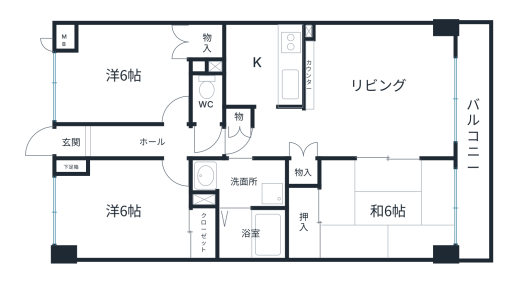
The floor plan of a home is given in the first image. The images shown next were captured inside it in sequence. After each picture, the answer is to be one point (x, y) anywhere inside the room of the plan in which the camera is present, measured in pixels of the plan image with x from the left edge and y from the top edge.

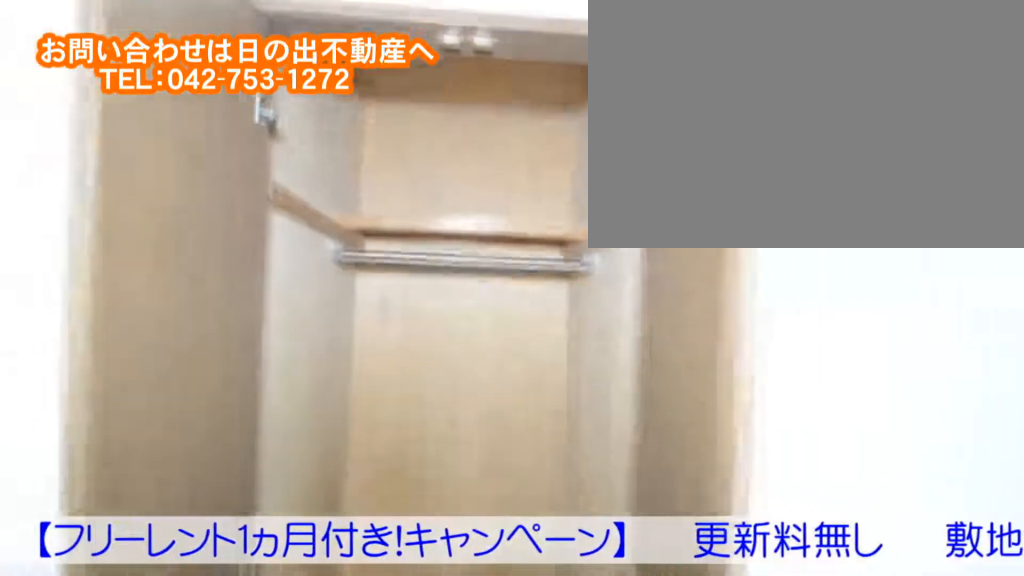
(88, 72)
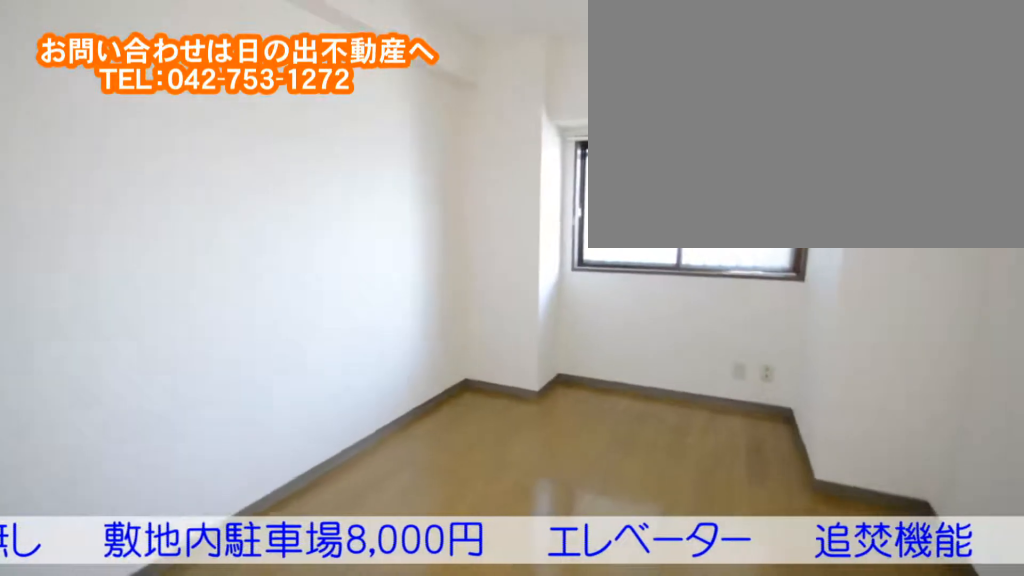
(94, 223)
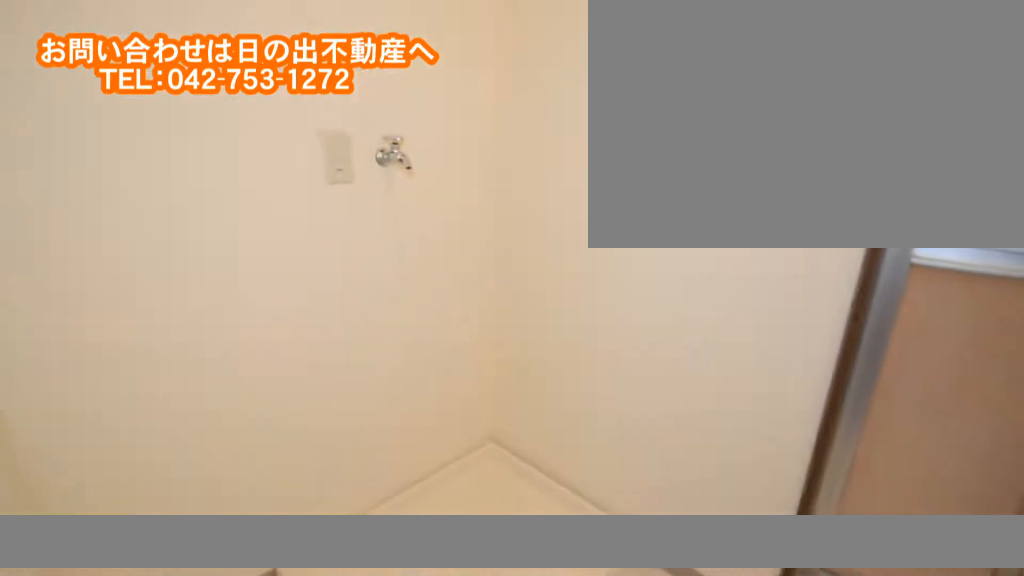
(258, 179)
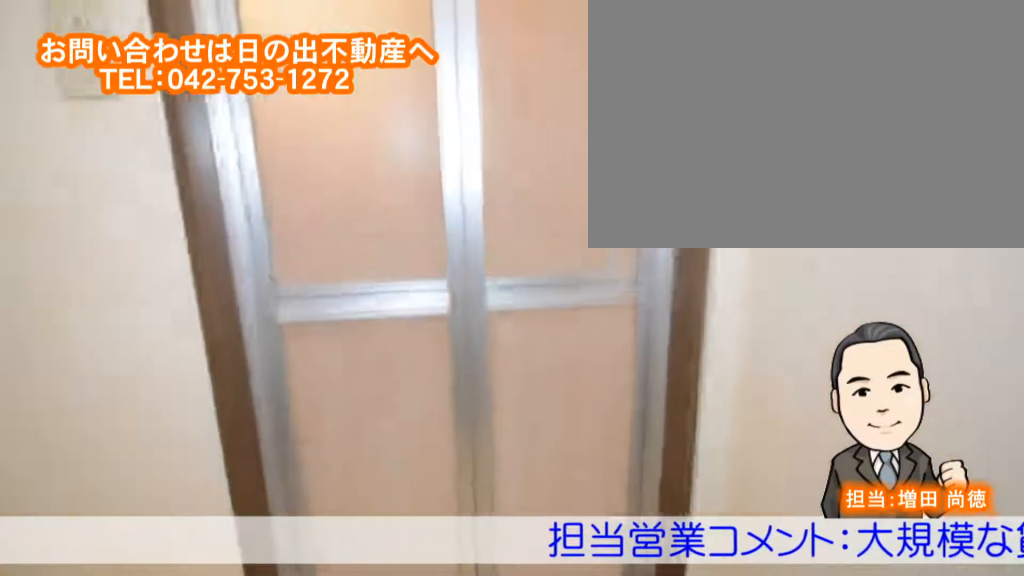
(258, 179)
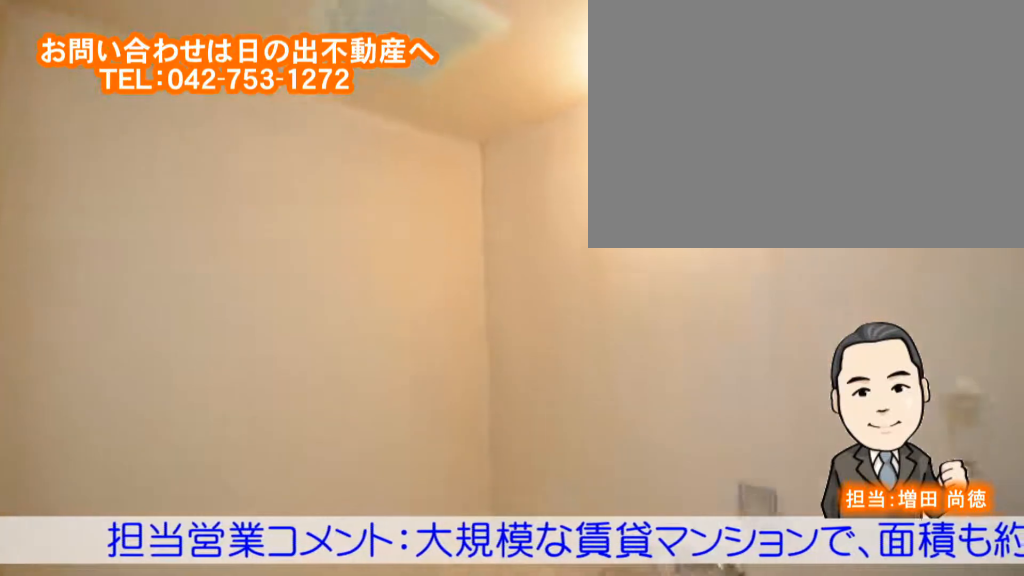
(251, 234)
